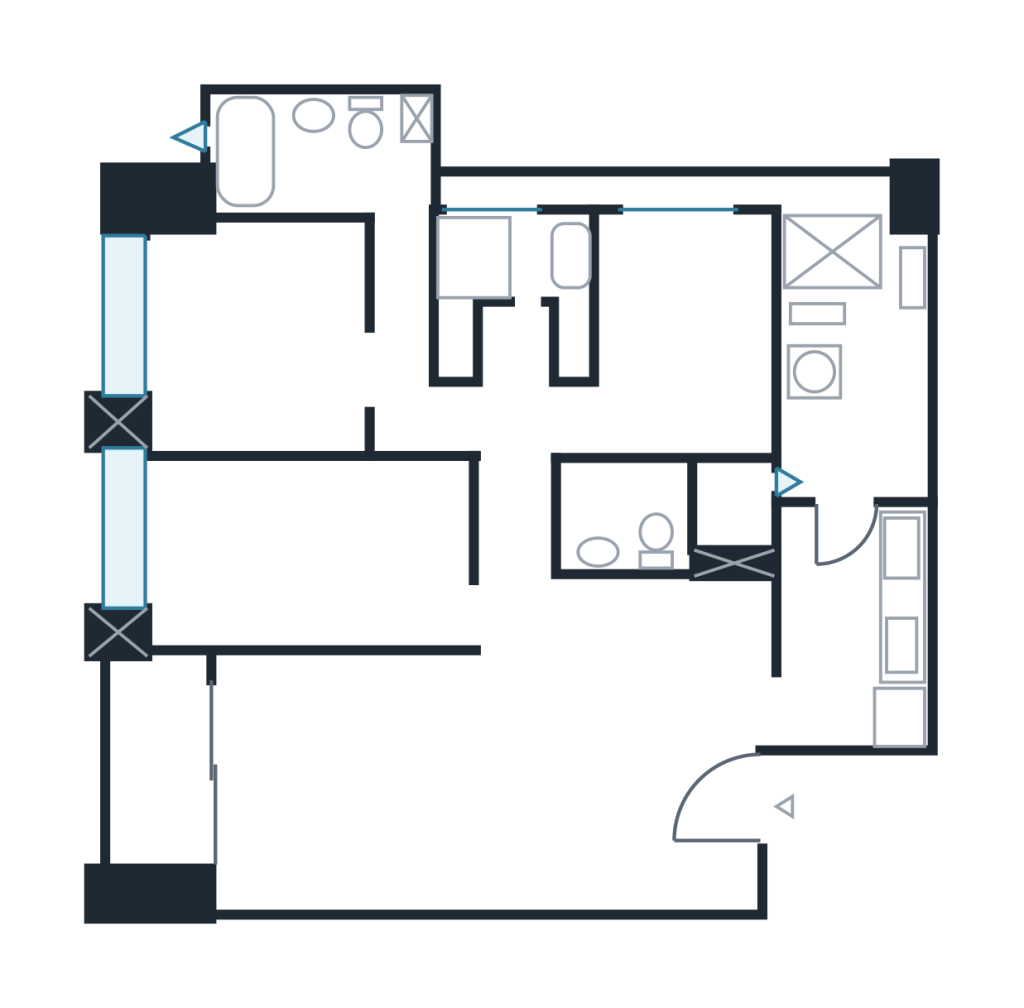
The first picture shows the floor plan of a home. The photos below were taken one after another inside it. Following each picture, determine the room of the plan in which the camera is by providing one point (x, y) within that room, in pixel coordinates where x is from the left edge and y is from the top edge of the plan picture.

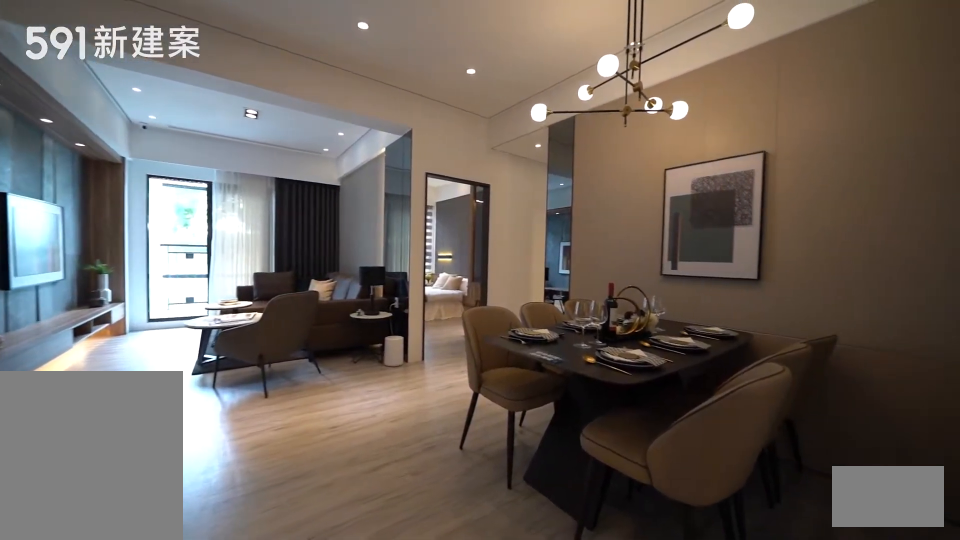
(645, 743)
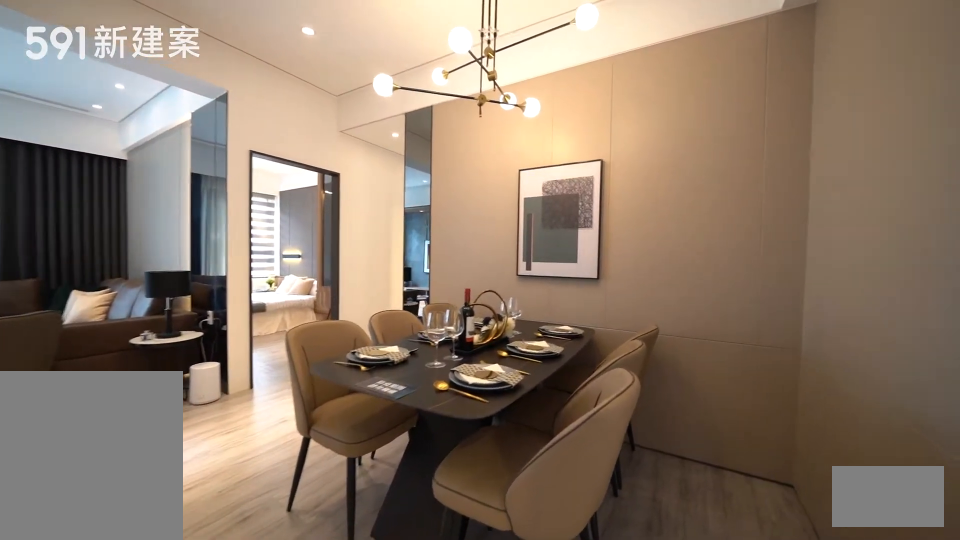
(645, 743)
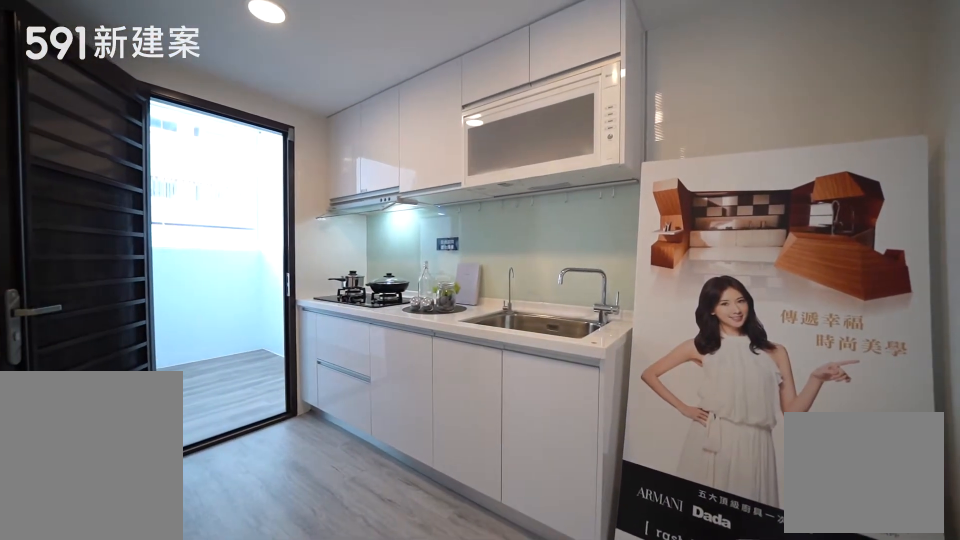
(857, 624)
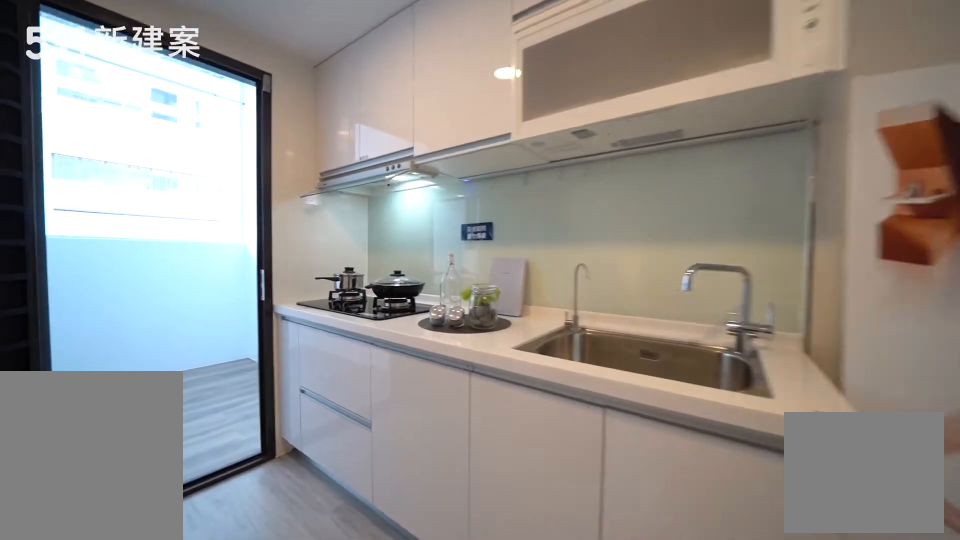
(857, 624)
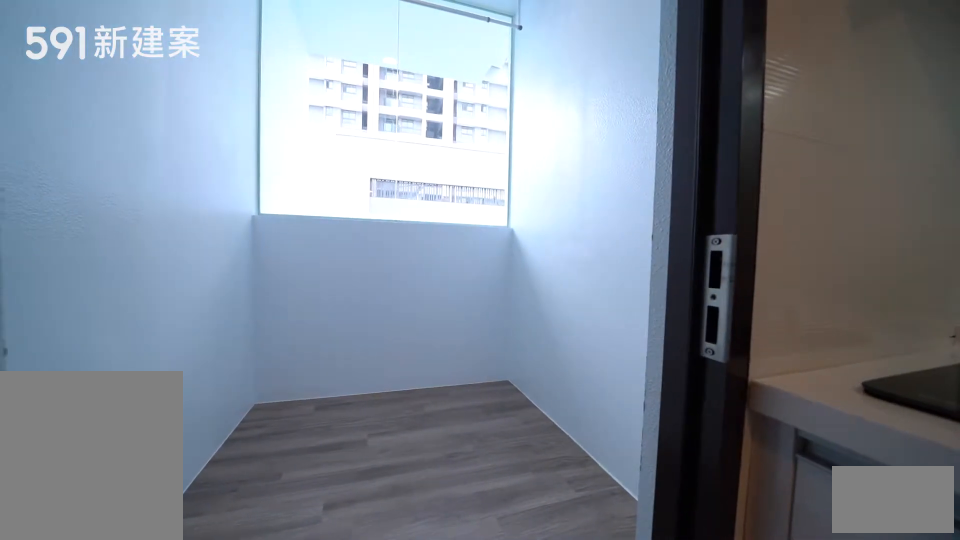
(861, 415)
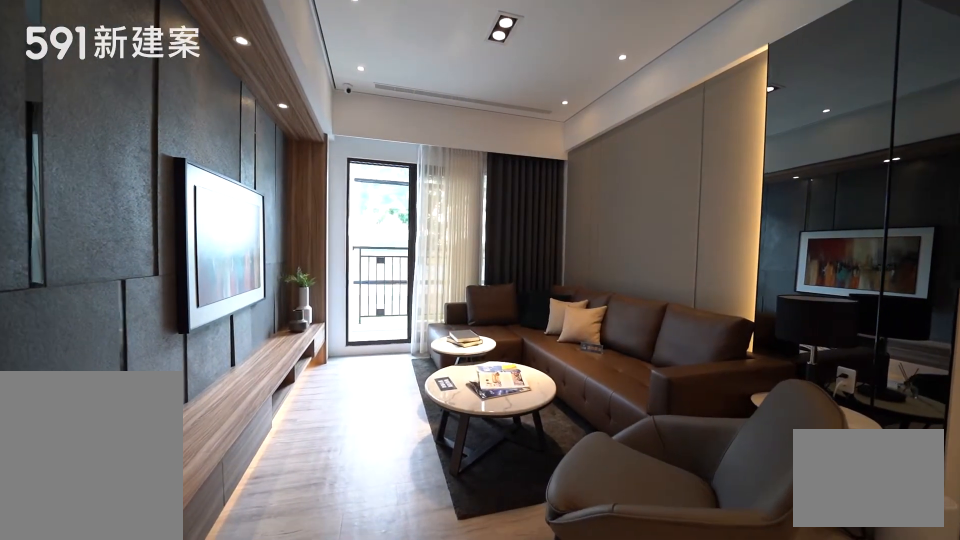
(396, 775)
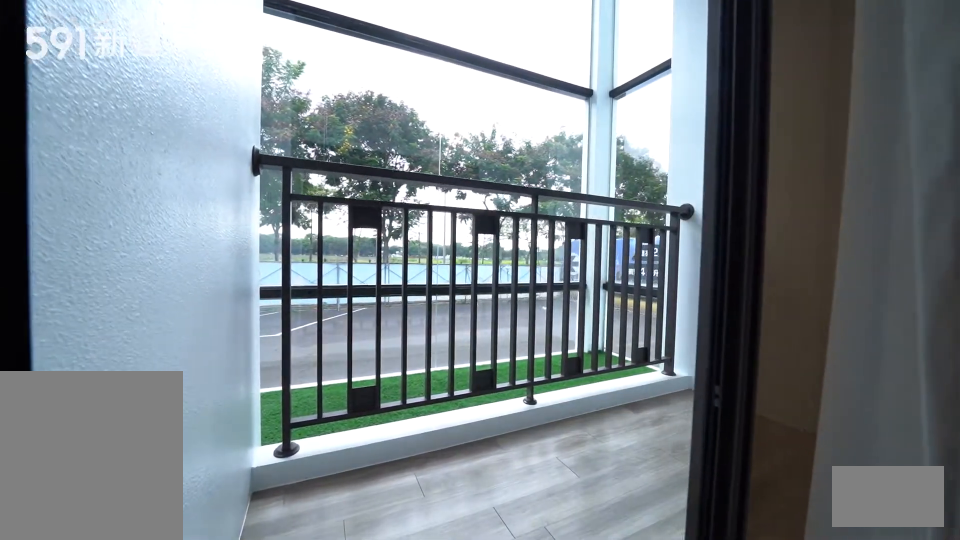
(150, 760)
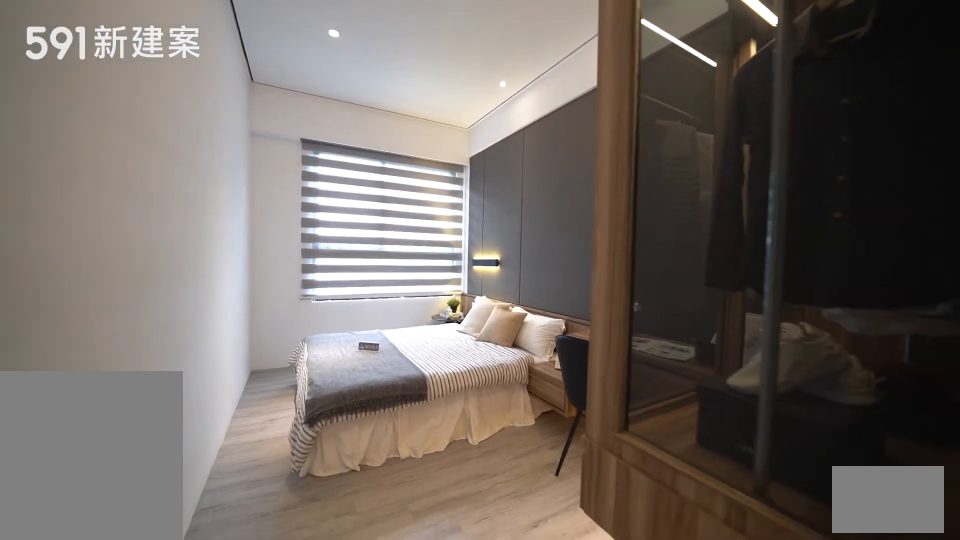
(303, 554)
